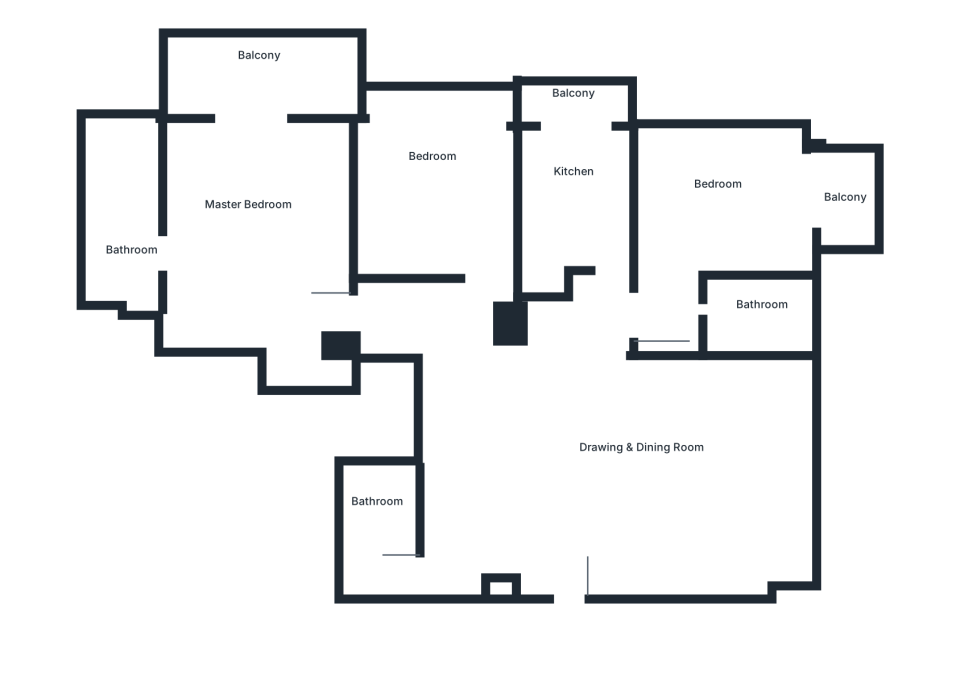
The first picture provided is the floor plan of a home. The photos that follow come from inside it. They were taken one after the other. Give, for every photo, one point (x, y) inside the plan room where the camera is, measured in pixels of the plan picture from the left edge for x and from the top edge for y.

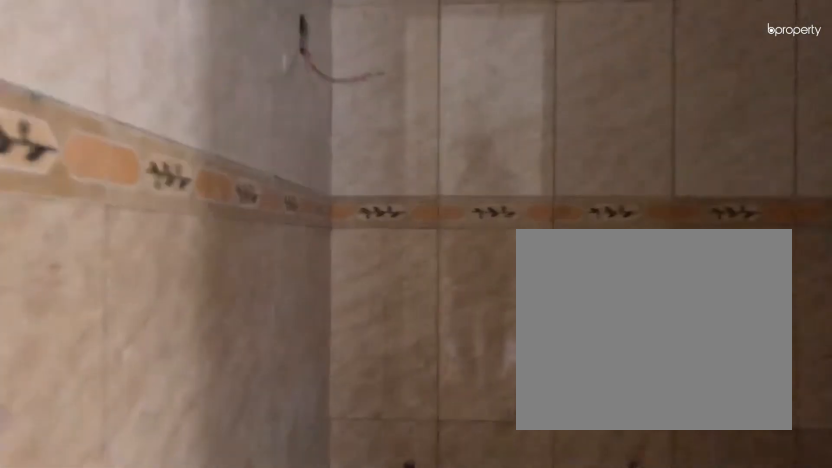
(380, 520)
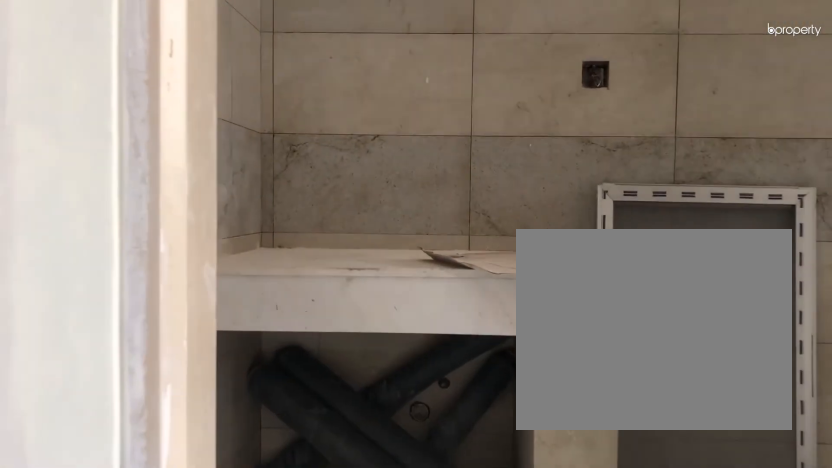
(122, 216)
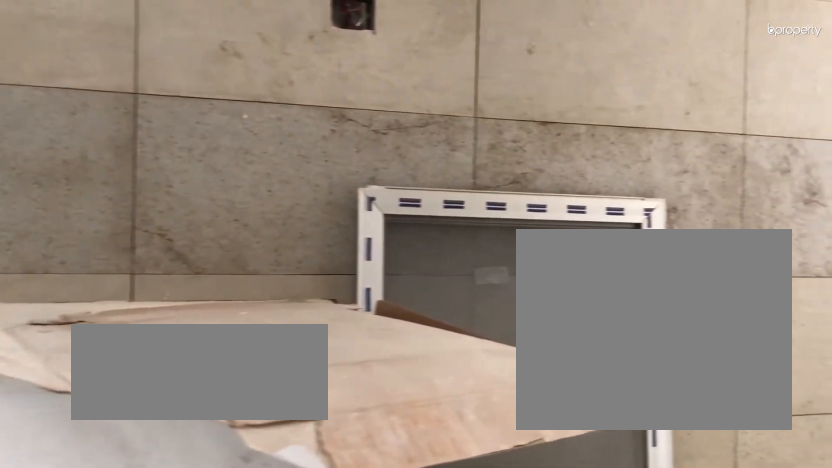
(122, 216)
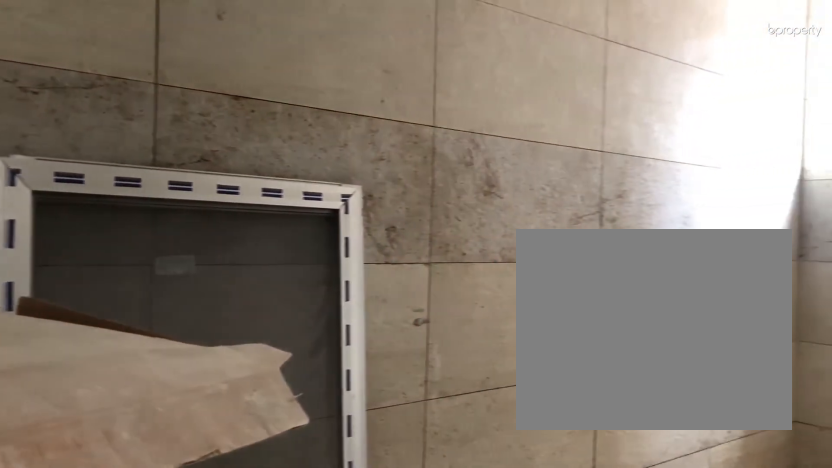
(122, 216)
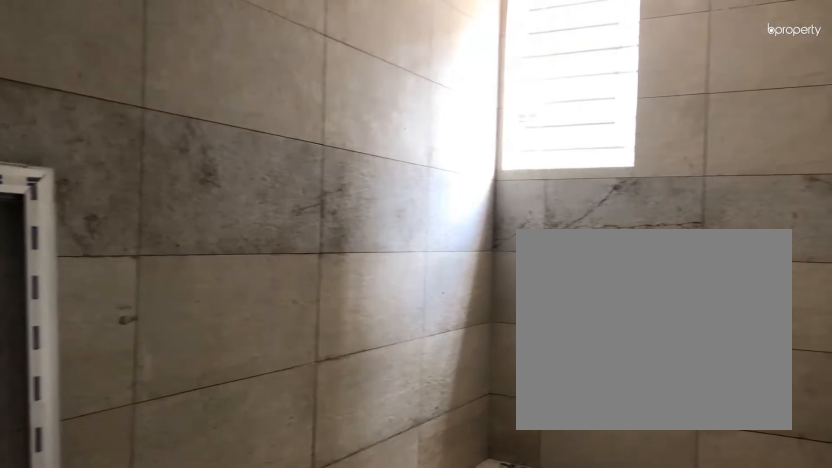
(122, 216)
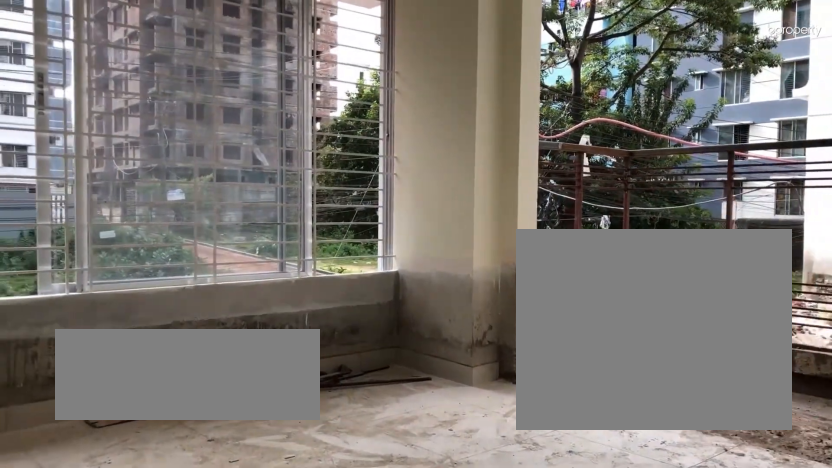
(716, 188)
